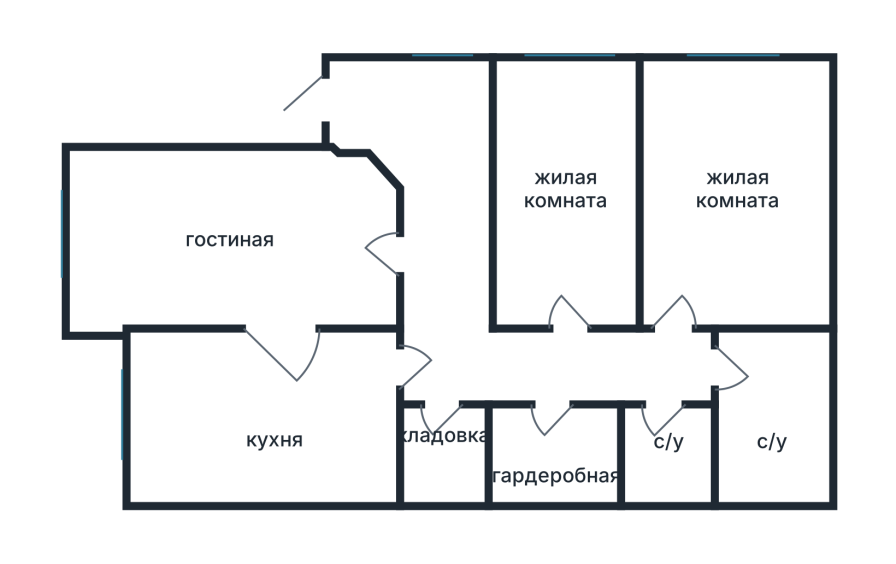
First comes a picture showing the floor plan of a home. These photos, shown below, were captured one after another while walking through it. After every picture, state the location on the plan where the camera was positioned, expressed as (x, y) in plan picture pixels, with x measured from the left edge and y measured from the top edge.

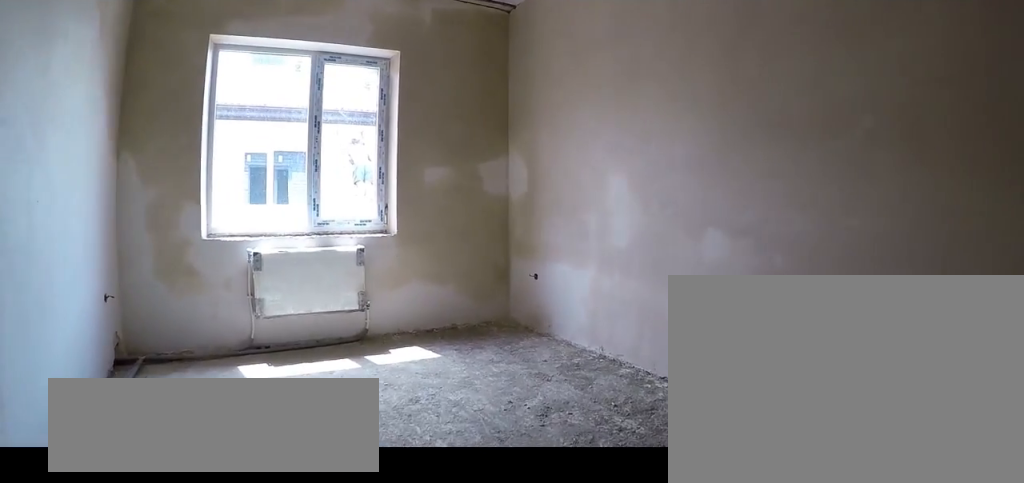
(732, 189)
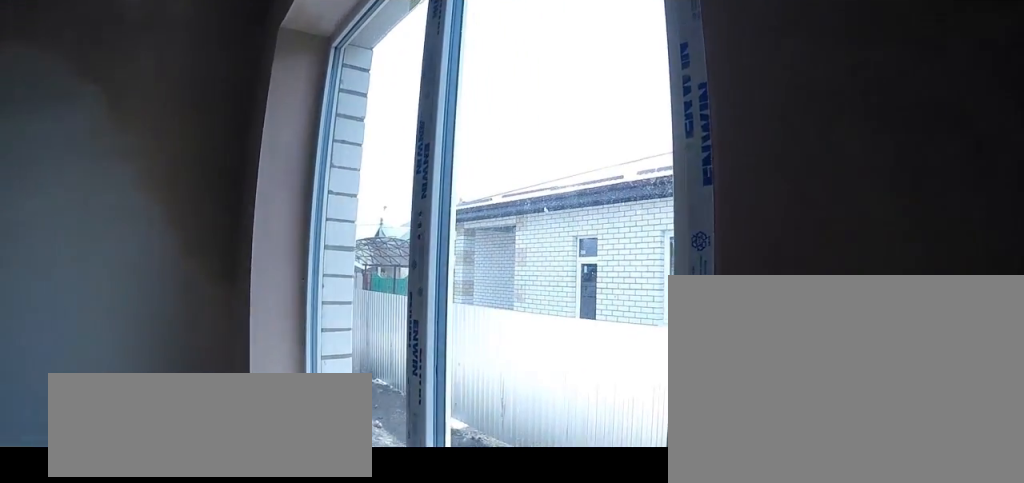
(802, 95)
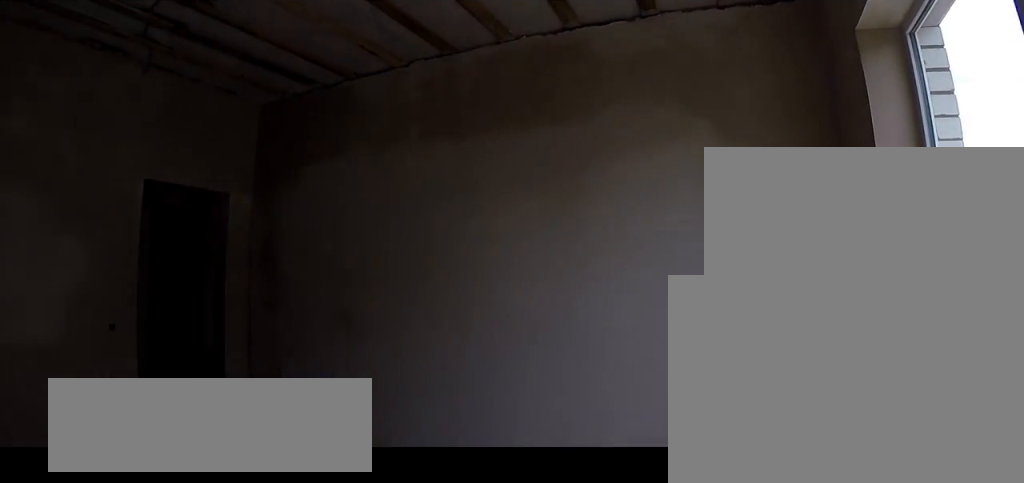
(802, 95)
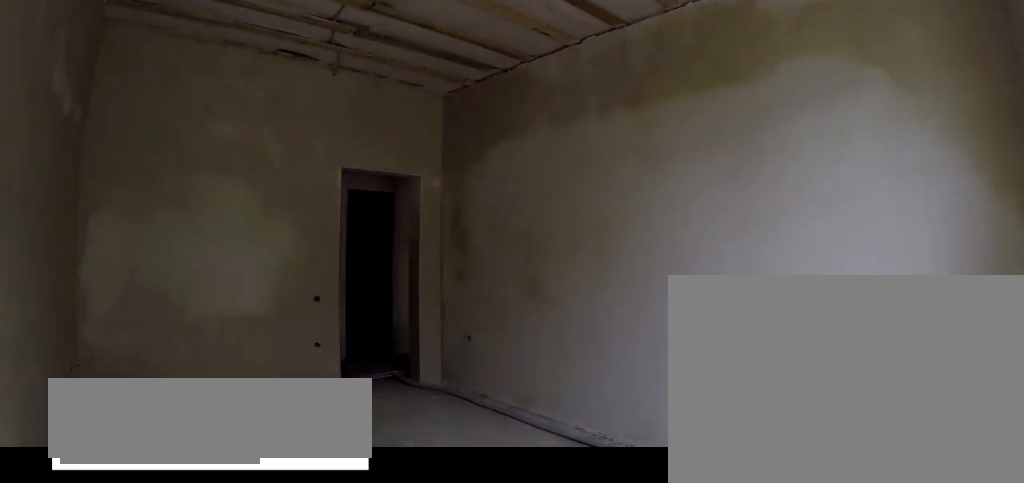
(803, 94)
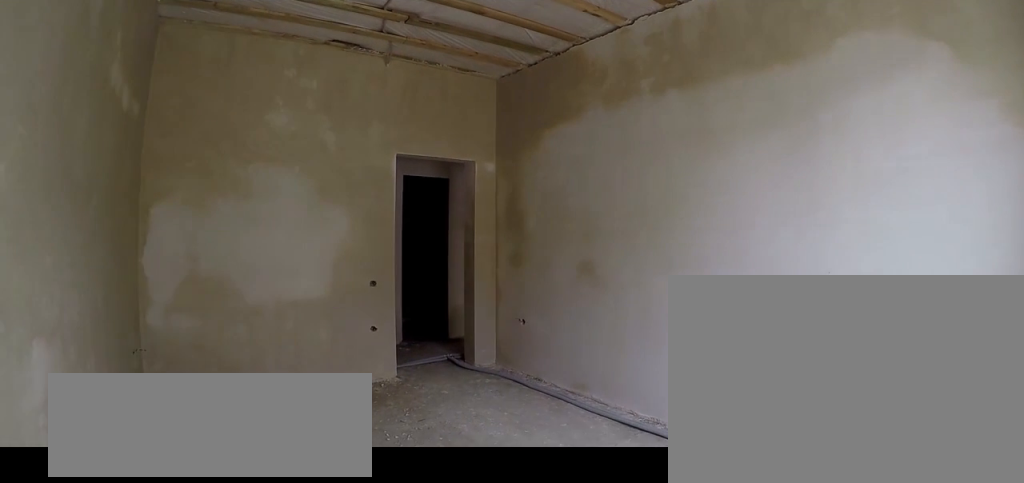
(803, 95)
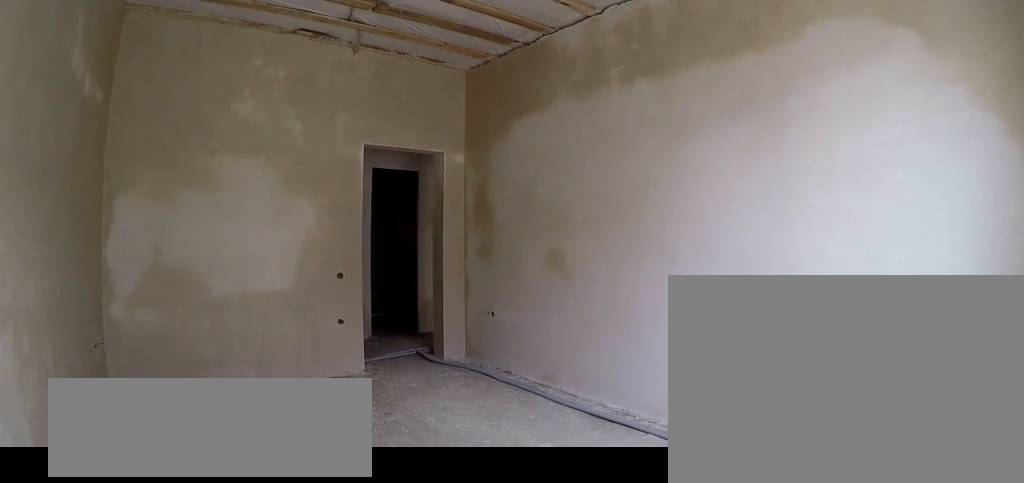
(802, 95)
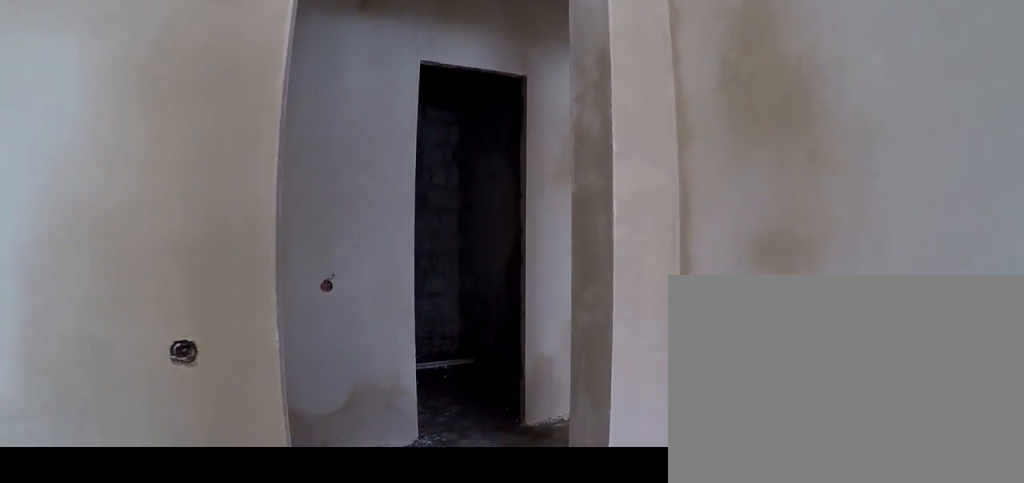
(695, 283)
